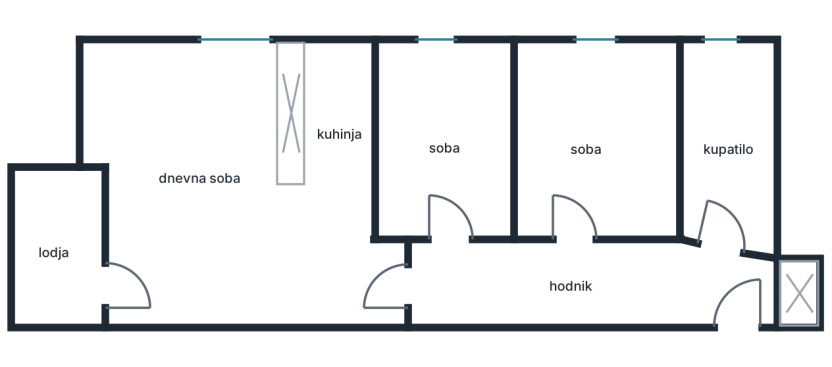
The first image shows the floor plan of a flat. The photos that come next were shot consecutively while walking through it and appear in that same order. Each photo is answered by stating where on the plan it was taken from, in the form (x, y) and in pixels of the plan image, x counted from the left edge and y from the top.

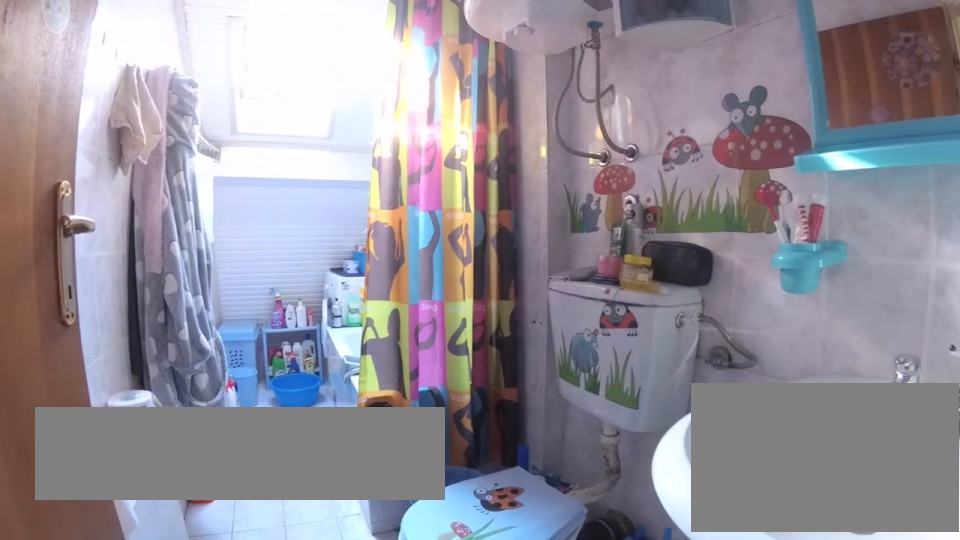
(720, 248)
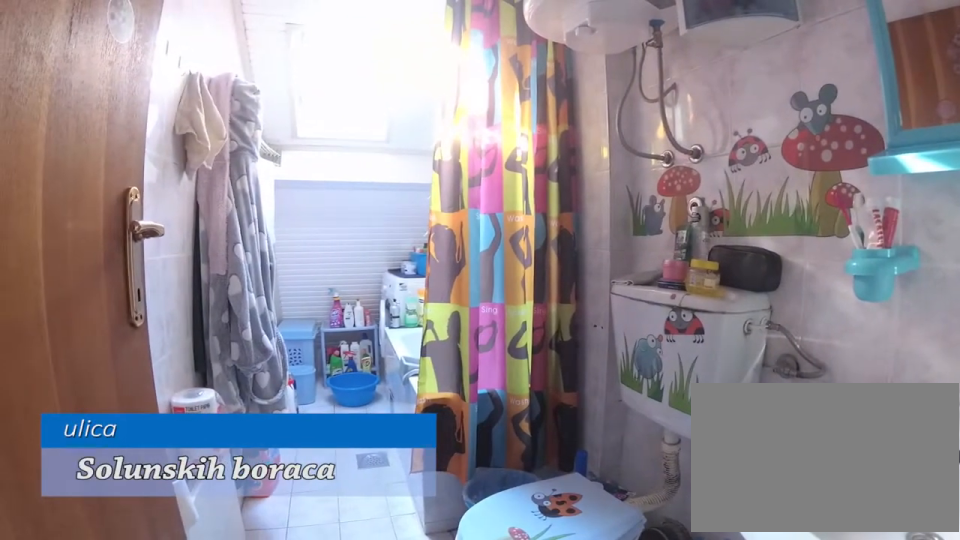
(720, 248)
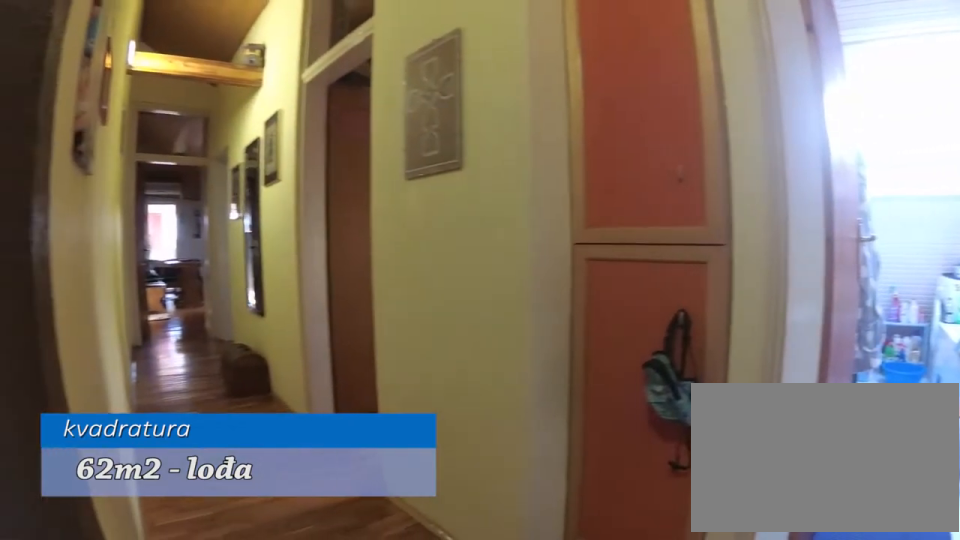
(744, 281)
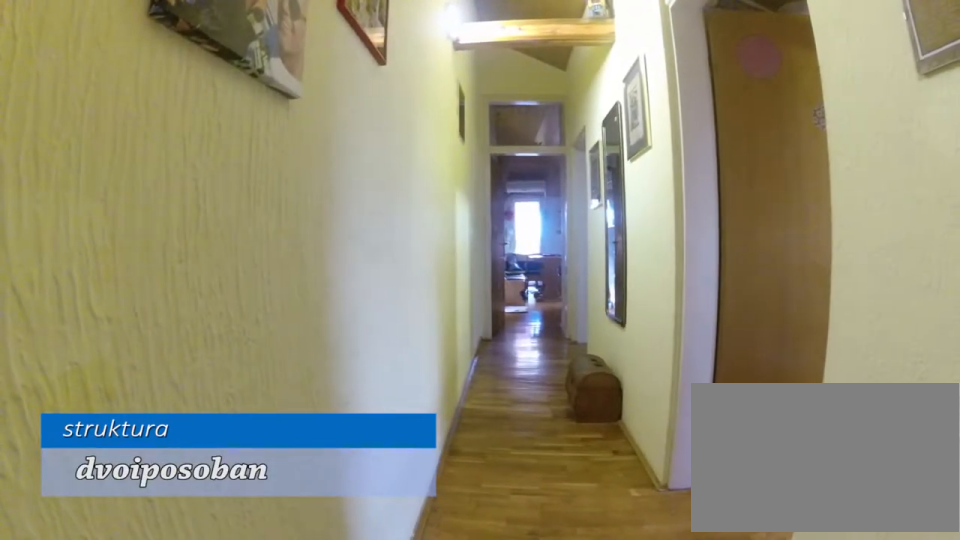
(690, 281)
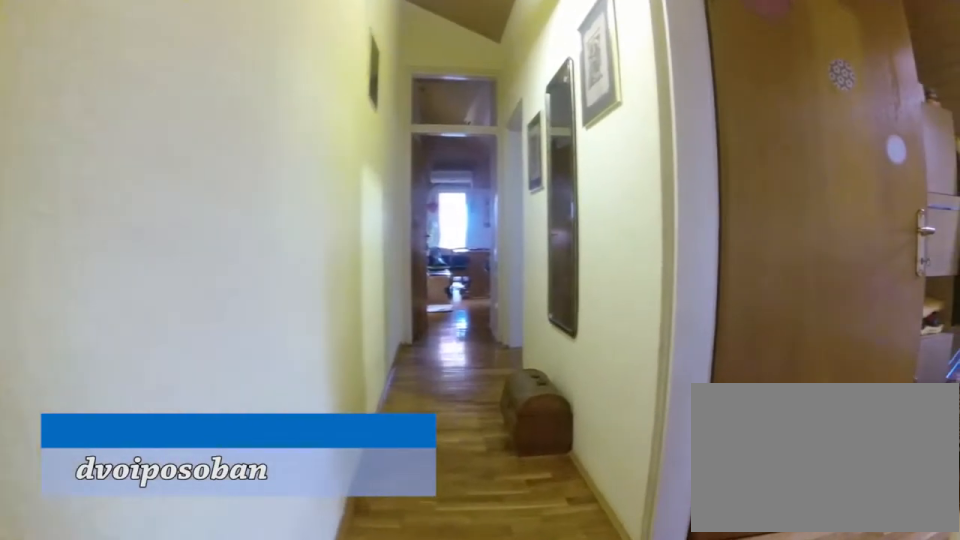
(642, 288)
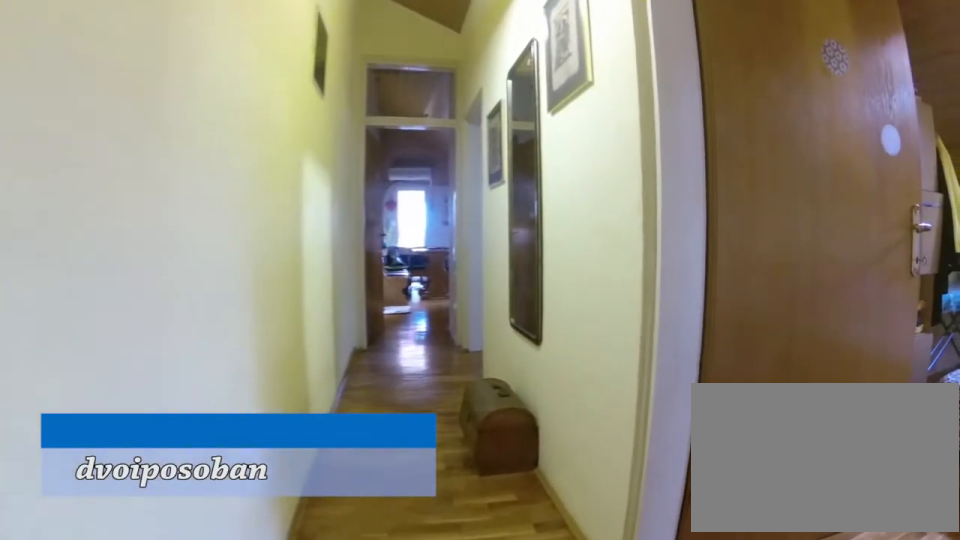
(631, 288)
